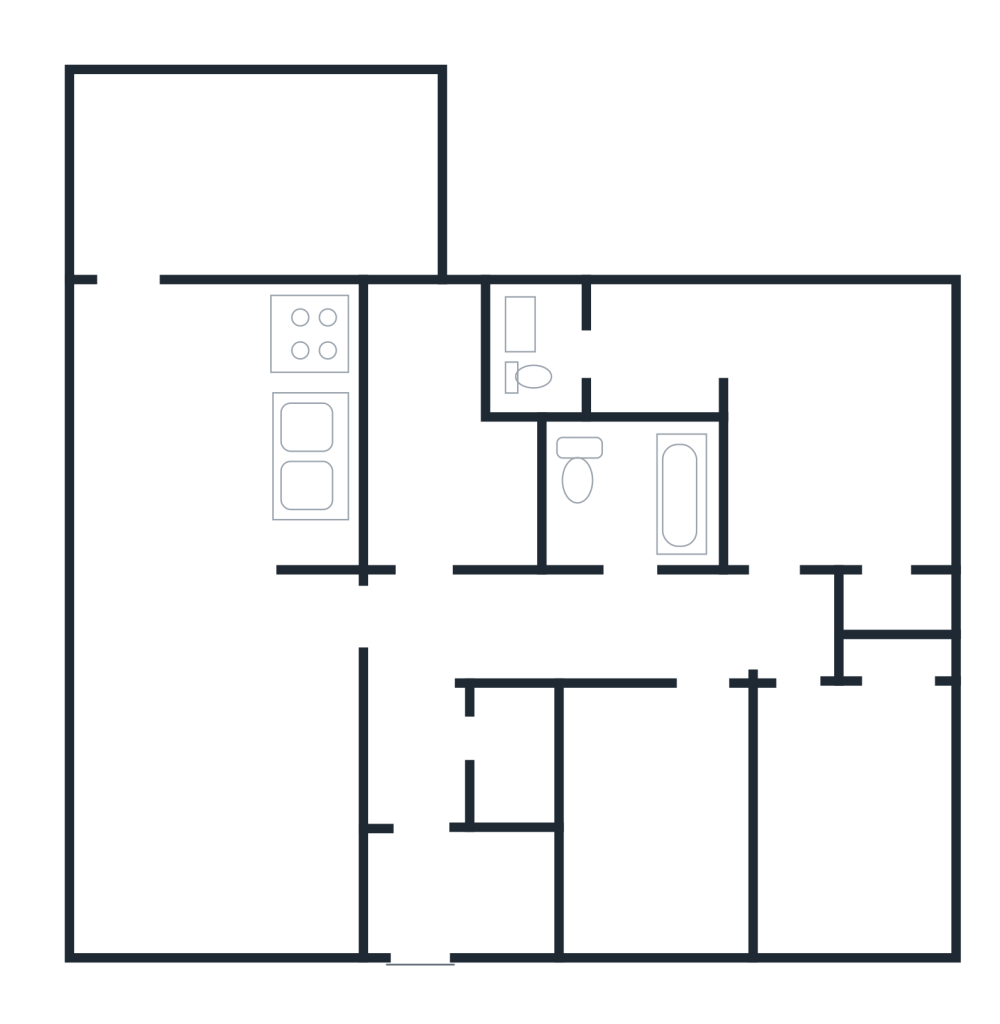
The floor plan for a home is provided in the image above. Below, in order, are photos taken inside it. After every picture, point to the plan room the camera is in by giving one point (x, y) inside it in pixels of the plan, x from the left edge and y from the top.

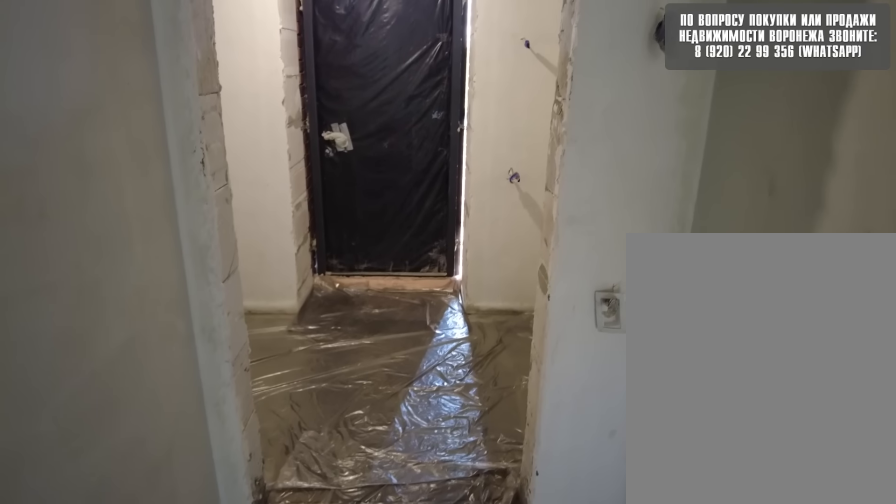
(449, 785)
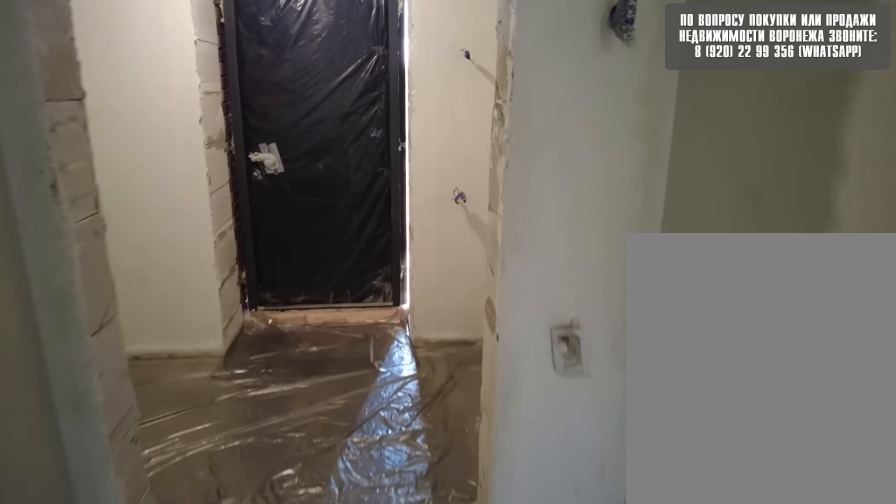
(449, 785)
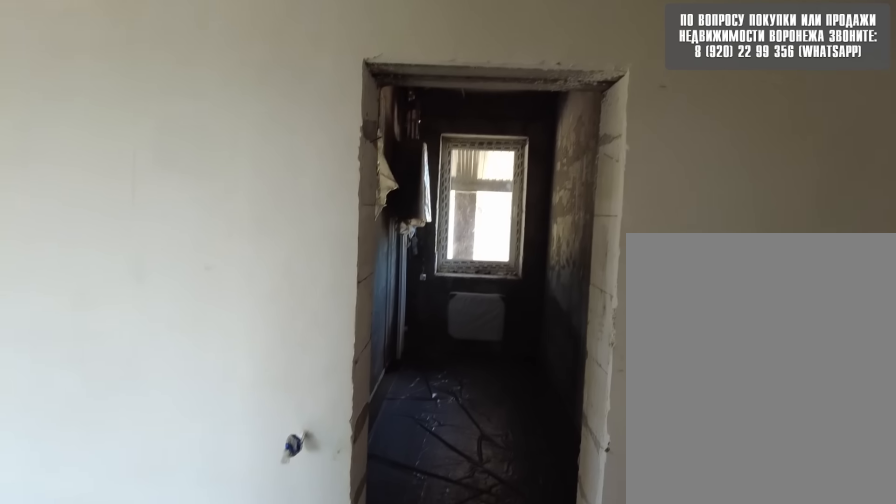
(449, 672)
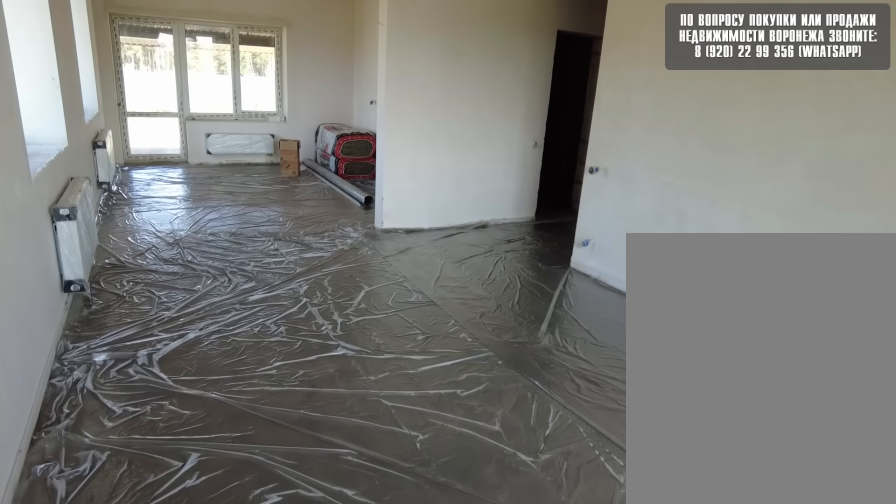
(167, 668)
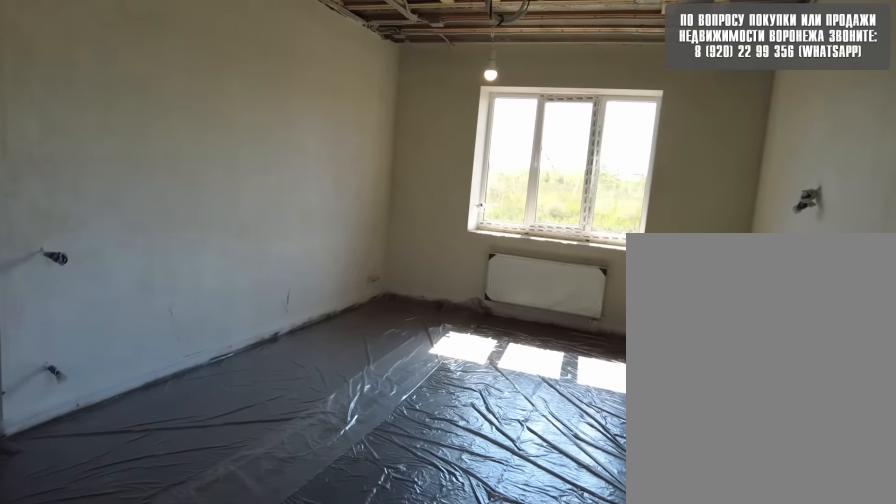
(171, 497)
